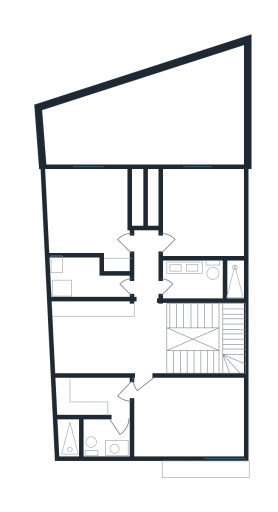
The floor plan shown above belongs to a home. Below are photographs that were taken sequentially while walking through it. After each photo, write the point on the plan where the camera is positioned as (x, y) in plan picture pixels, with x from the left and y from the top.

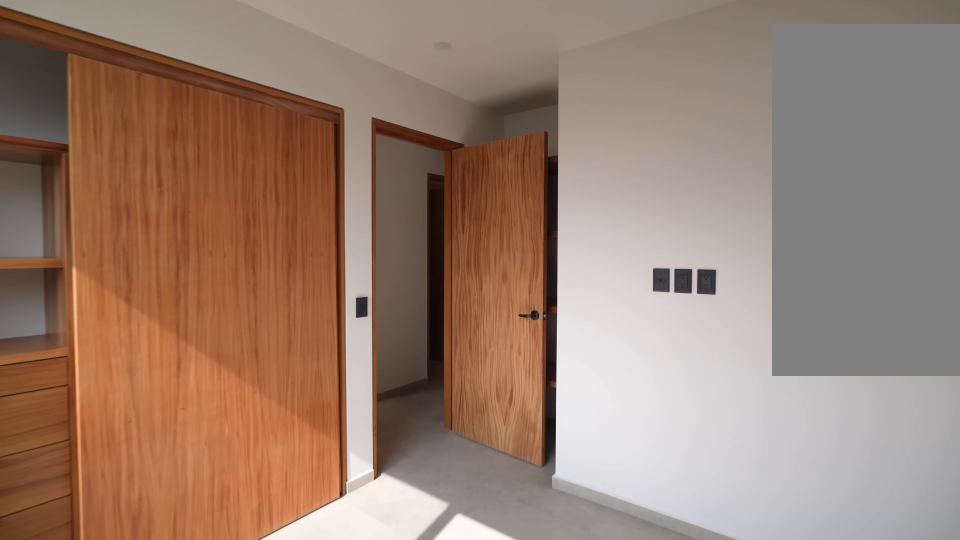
(68, 209)
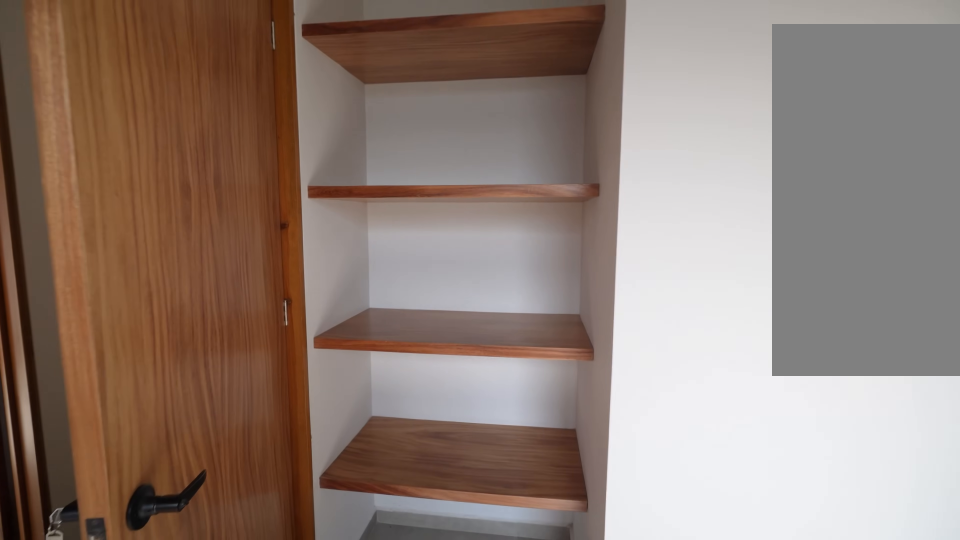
(110, 248)
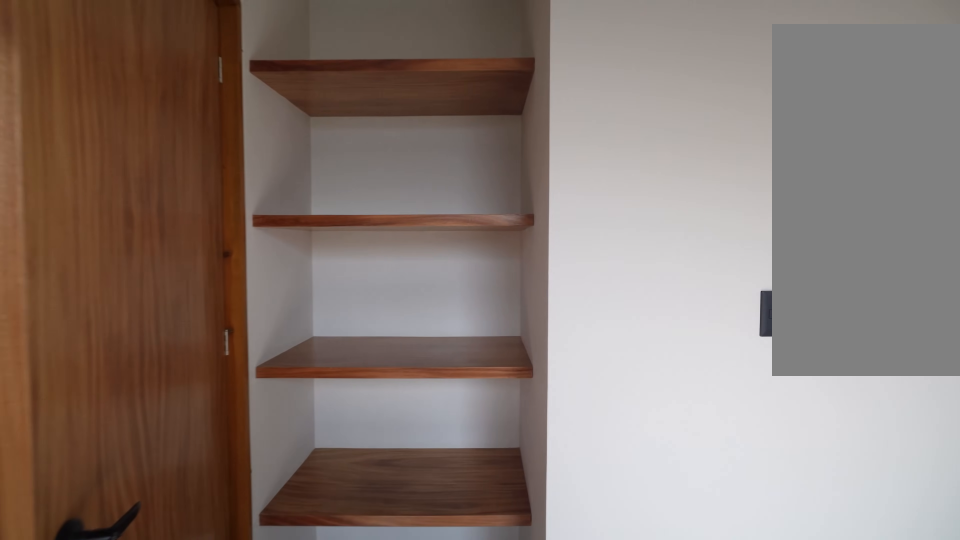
(110, 248)
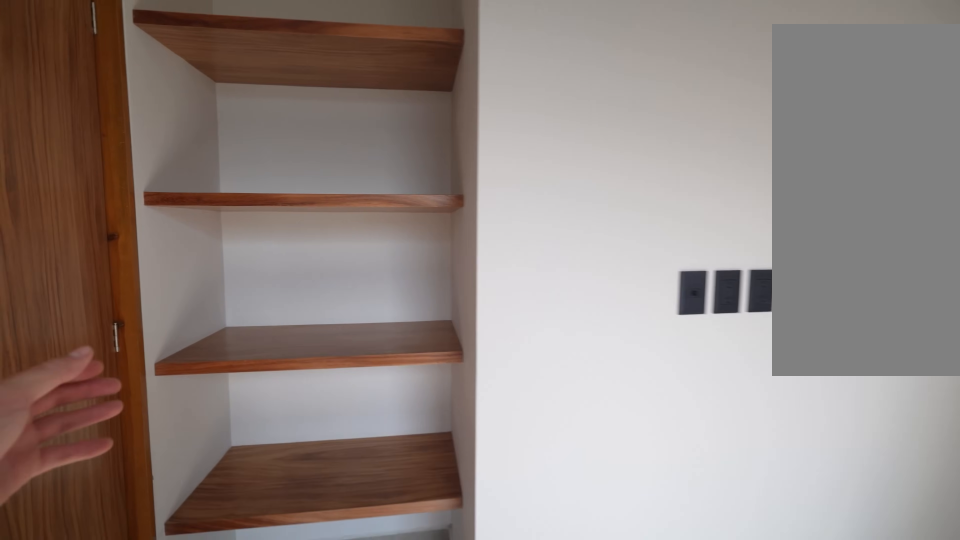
(110, 248)
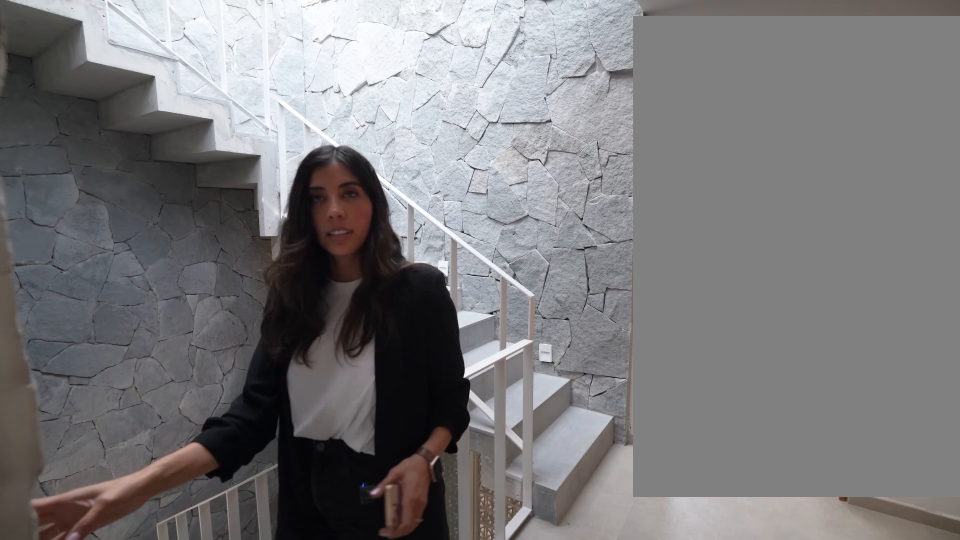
(143, 284)
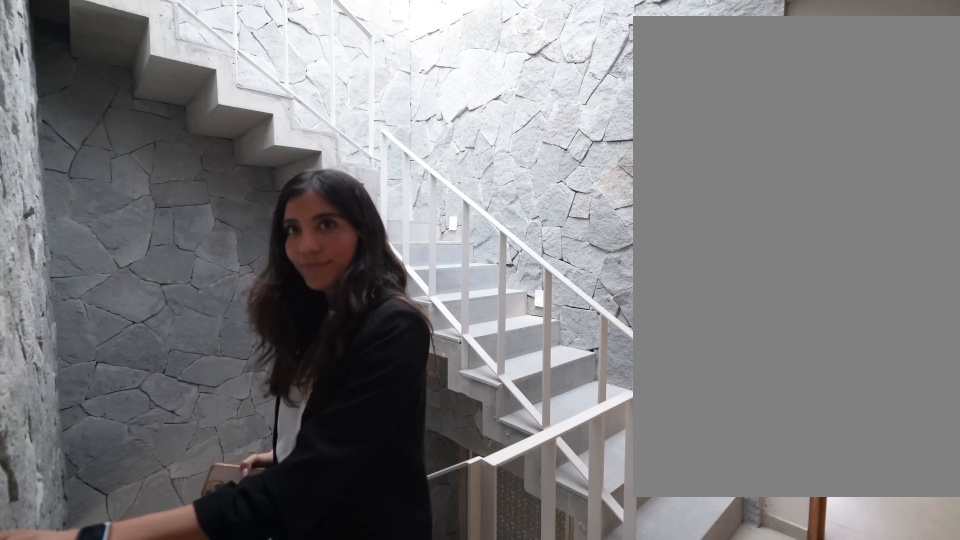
(141, 289)
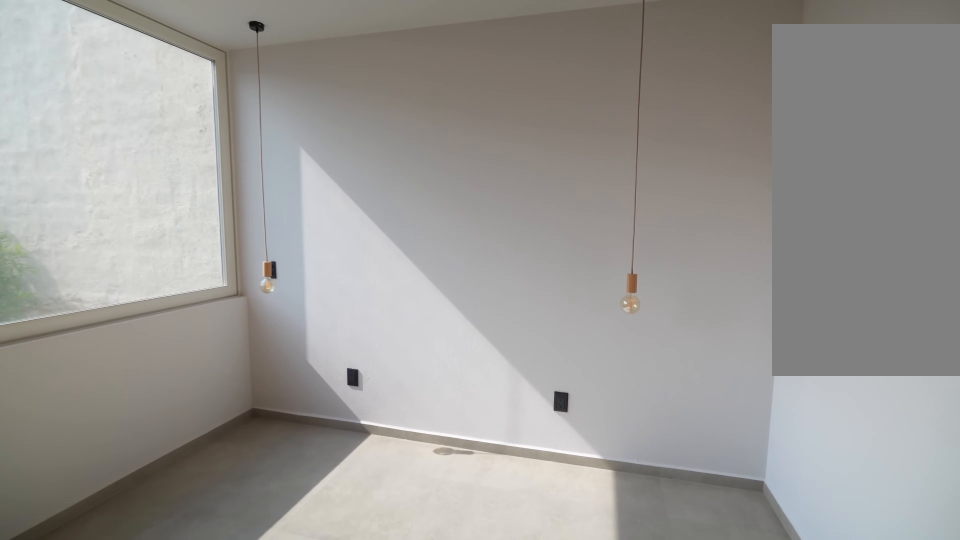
(158, 246)
